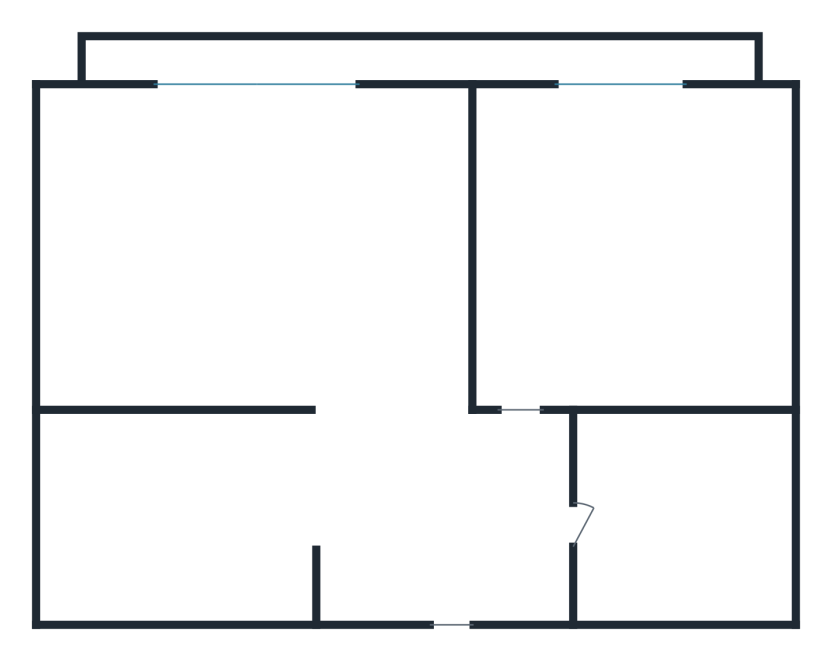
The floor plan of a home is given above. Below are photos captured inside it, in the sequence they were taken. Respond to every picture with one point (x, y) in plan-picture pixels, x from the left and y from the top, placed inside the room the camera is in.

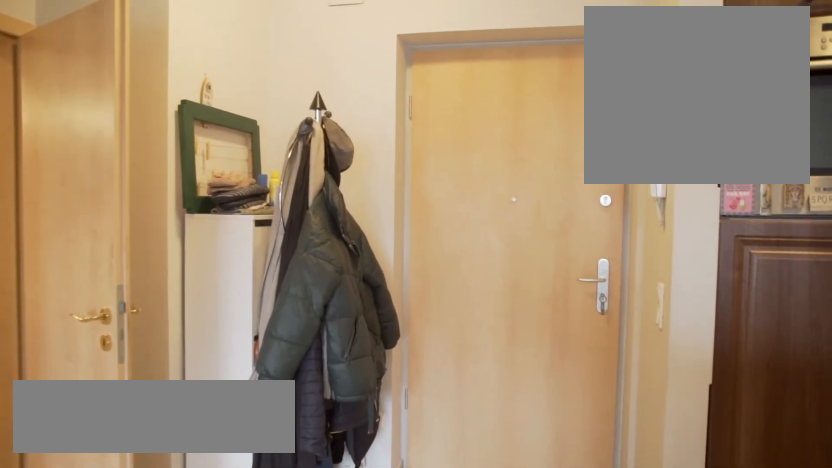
(354, 383)
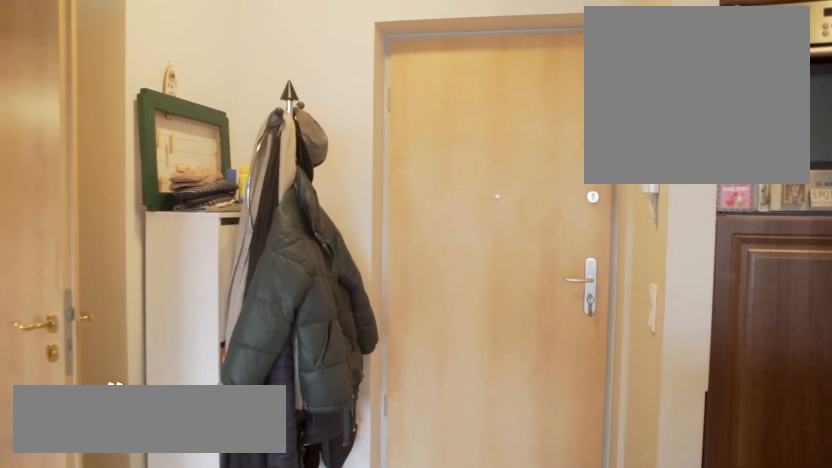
(367, 414)
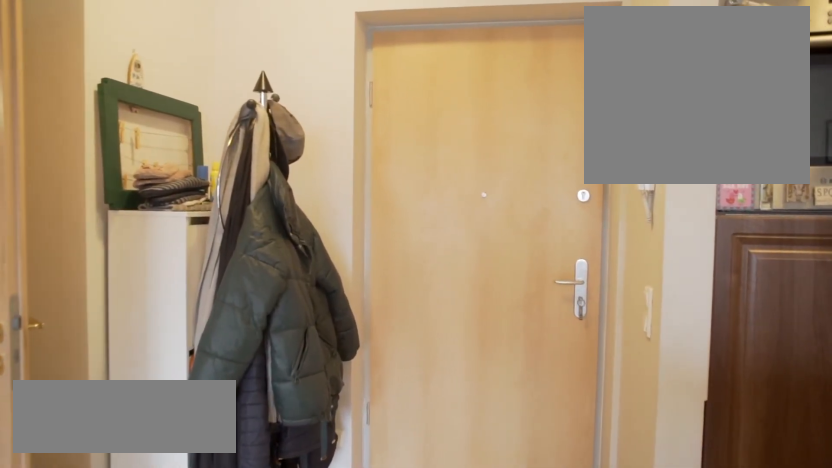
(379, 440)
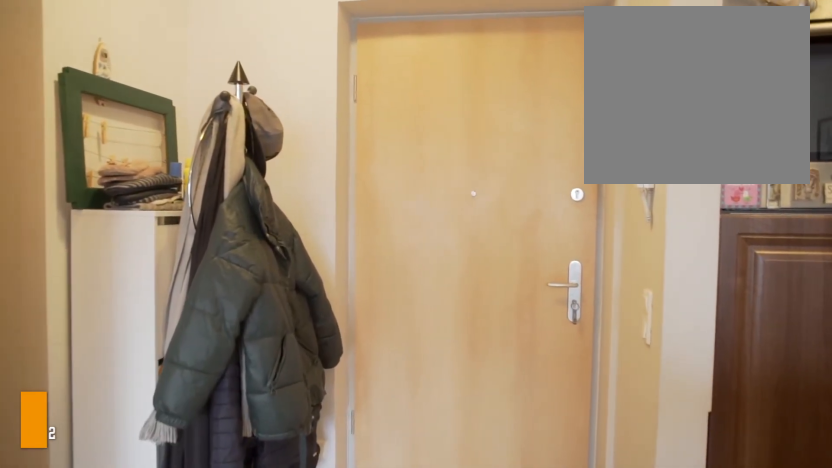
(389, 465)
